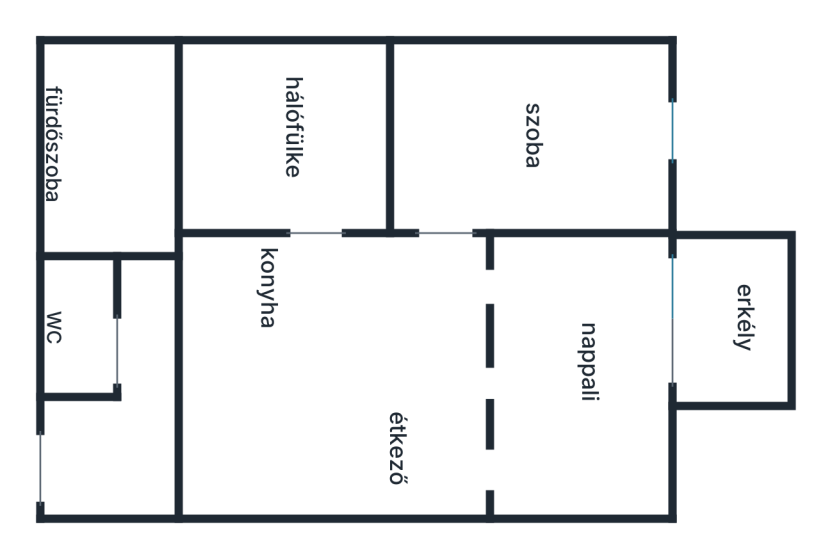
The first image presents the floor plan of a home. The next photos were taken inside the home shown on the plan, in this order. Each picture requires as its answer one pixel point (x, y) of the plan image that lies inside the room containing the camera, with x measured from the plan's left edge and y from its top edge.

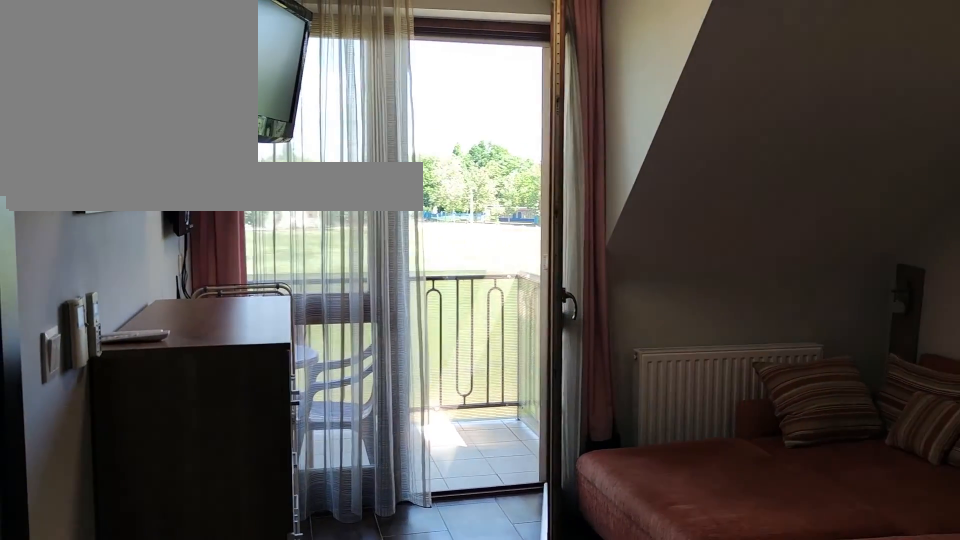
(592, 386)
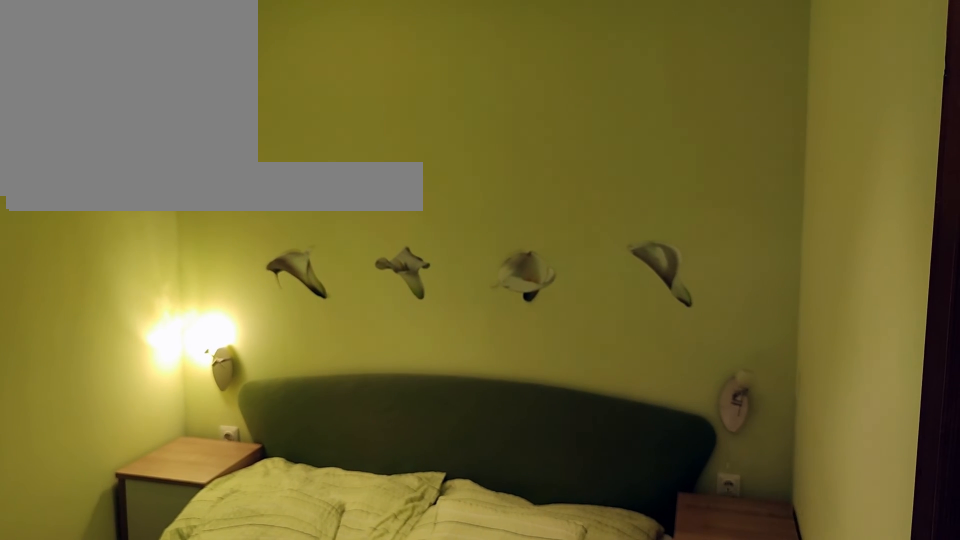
(273, 124)
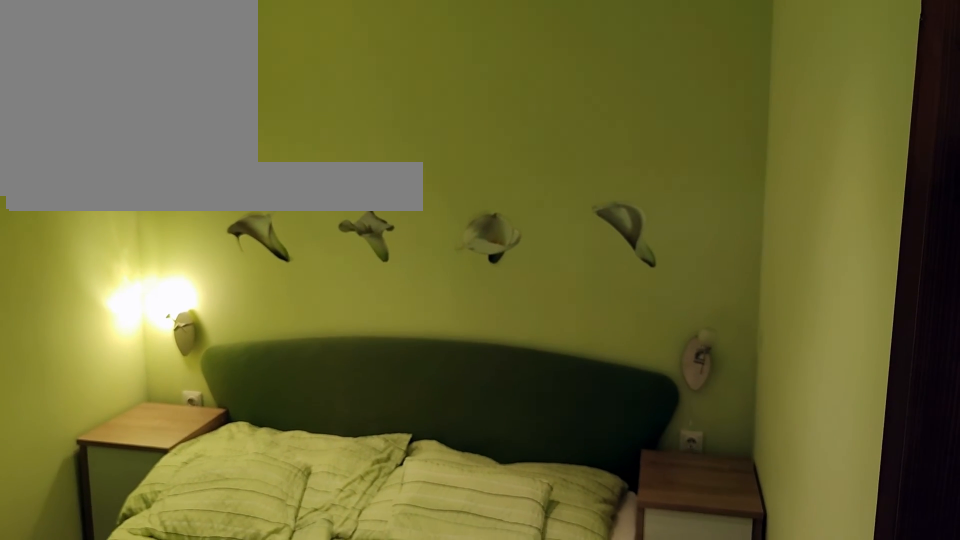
(273, 124)
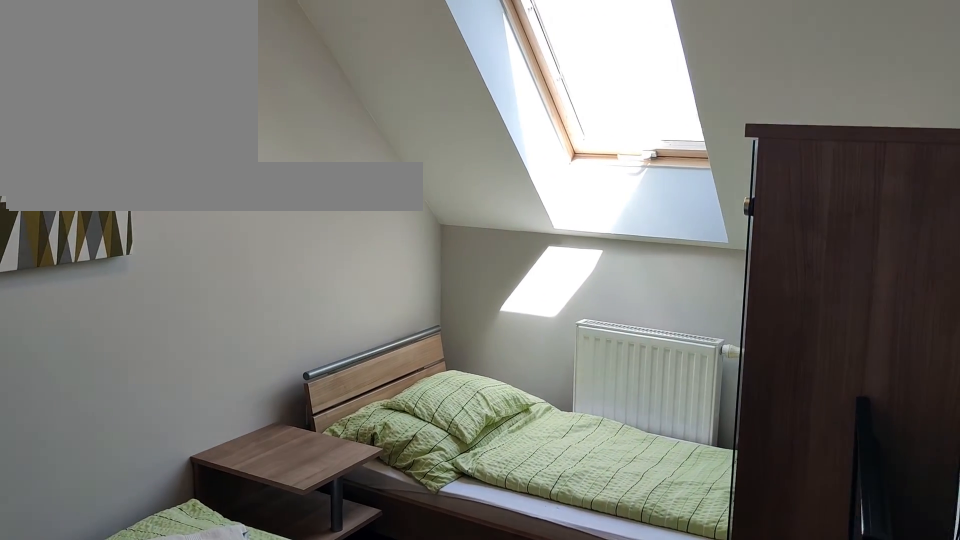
(533, 123)
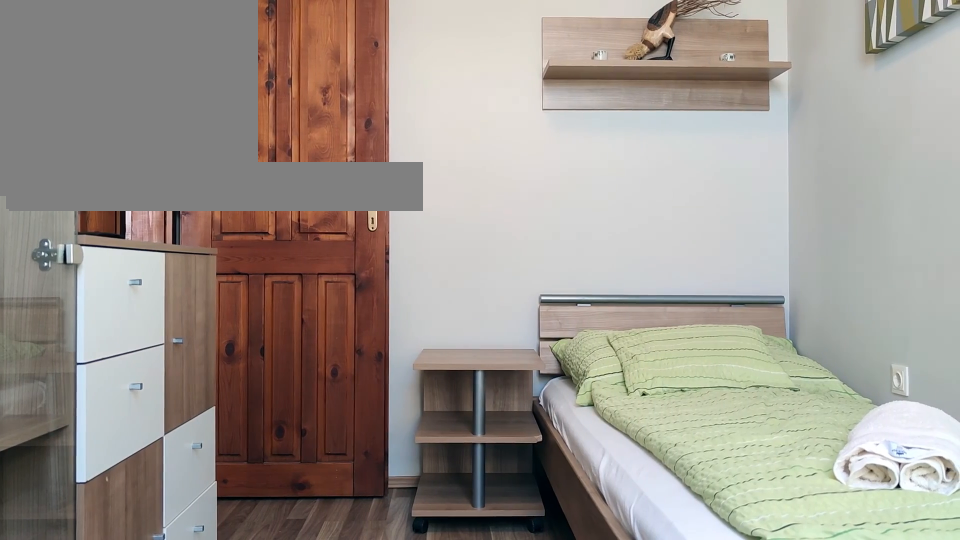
(533, 124)
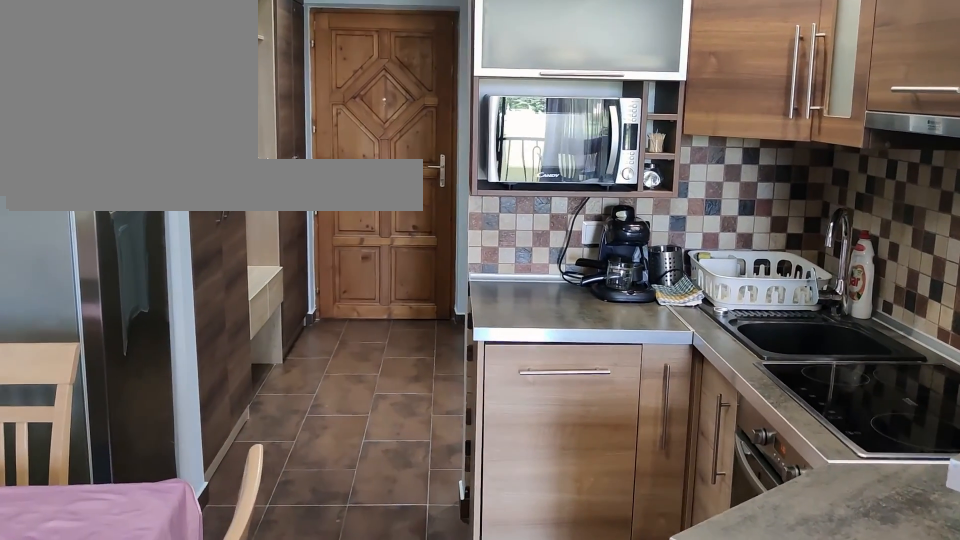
(326, 388)
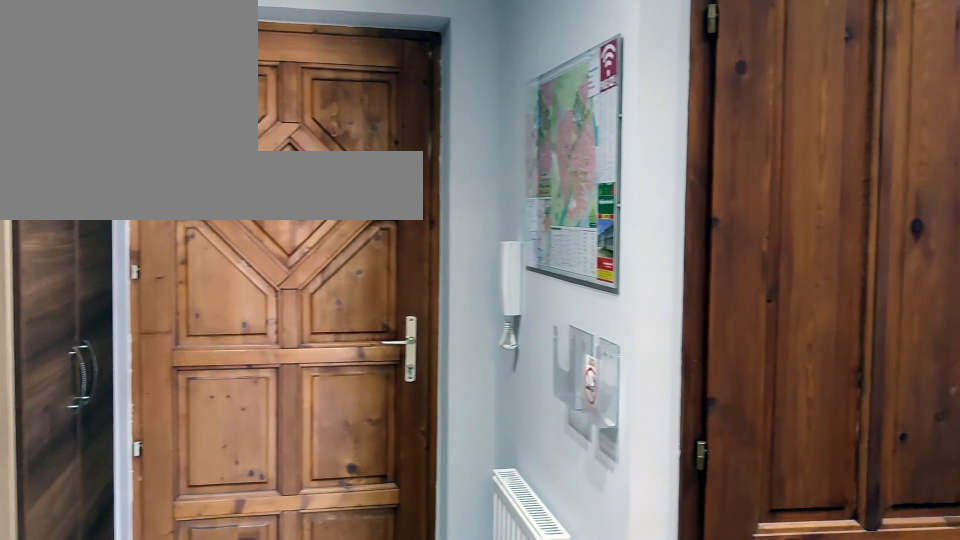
(76, 451)
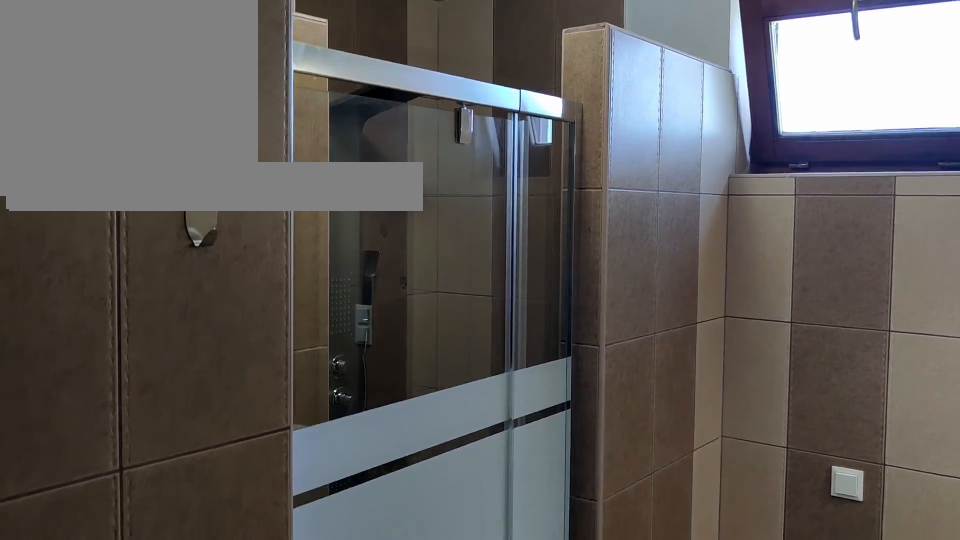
(75, 148)
